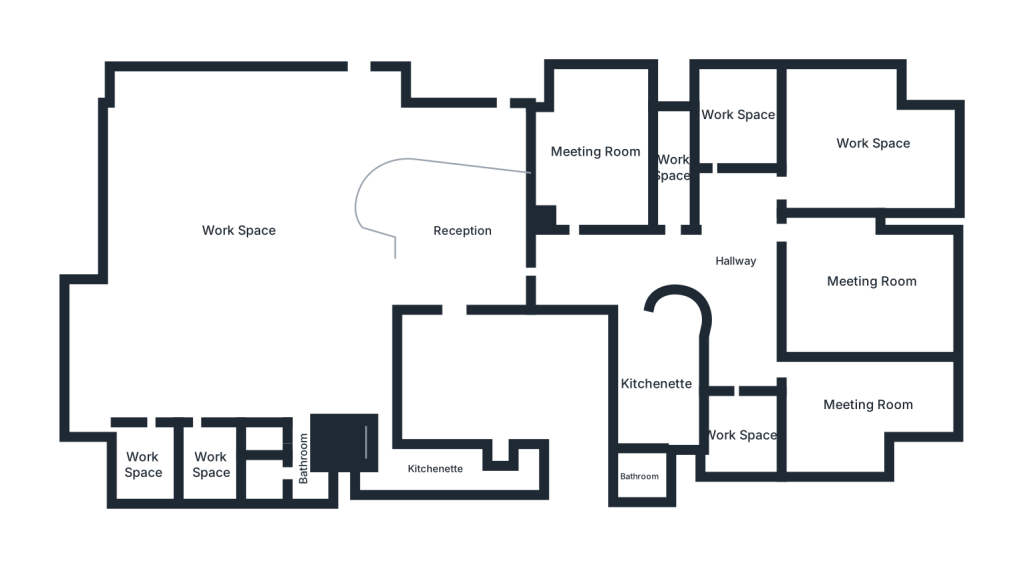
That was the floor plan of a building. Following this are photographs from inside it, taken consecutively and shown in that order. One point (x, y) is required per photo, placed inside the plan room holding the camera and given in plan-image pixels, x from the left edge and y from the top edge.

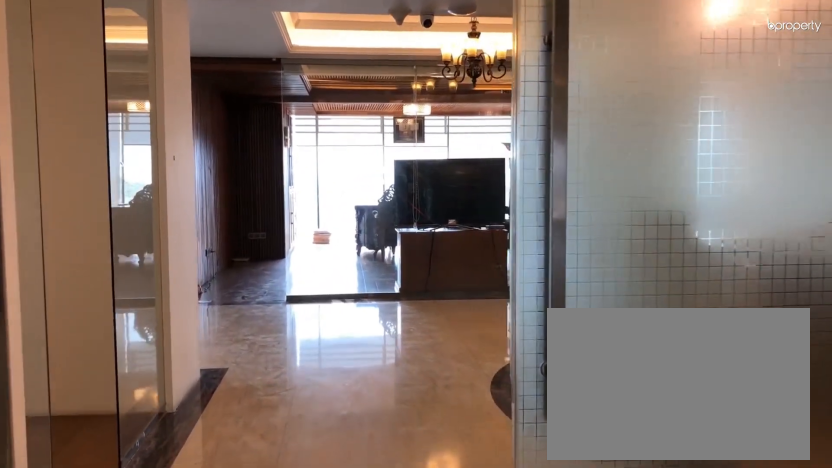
(575, 266)
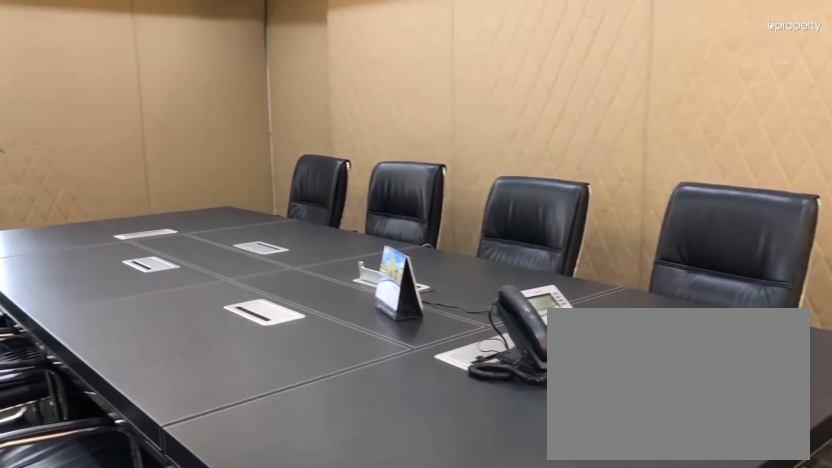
(598, 151)
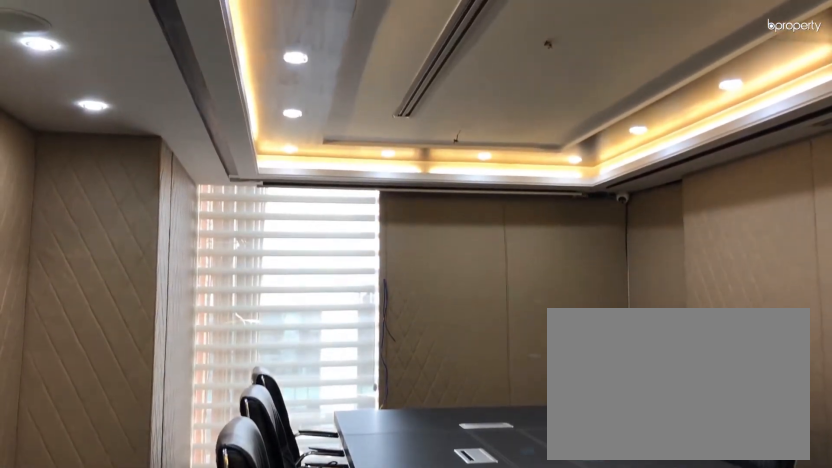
(598, 151)
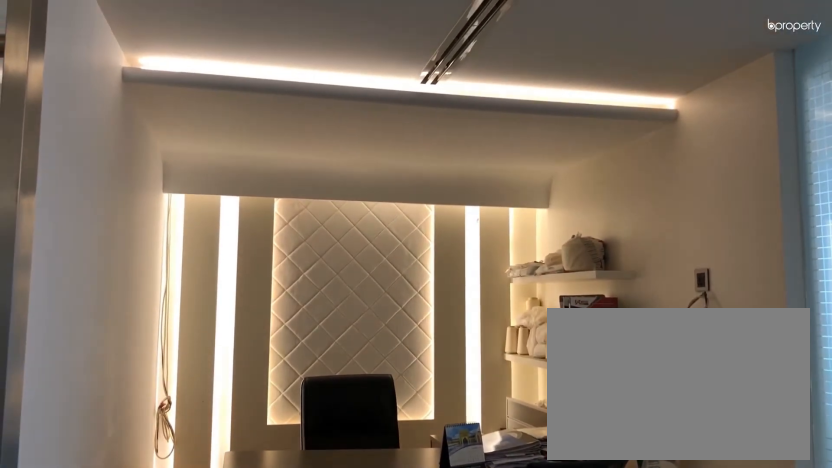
(674, 169)
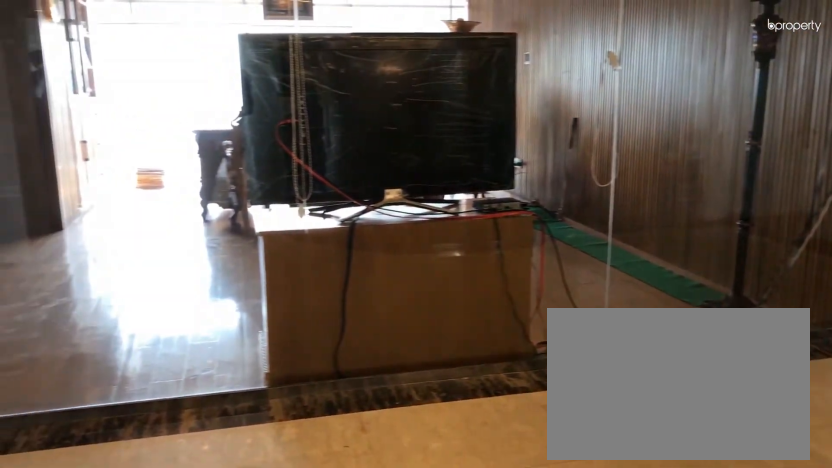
(735, 261)
